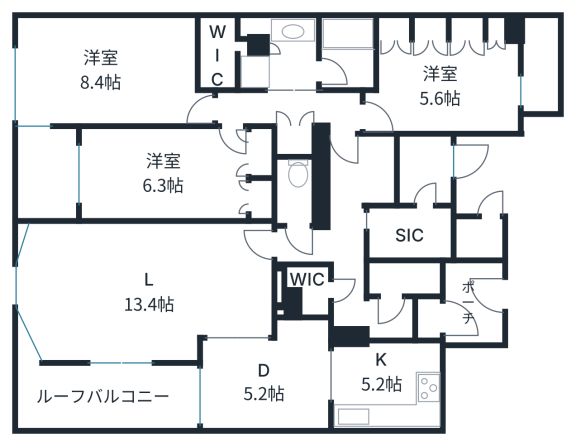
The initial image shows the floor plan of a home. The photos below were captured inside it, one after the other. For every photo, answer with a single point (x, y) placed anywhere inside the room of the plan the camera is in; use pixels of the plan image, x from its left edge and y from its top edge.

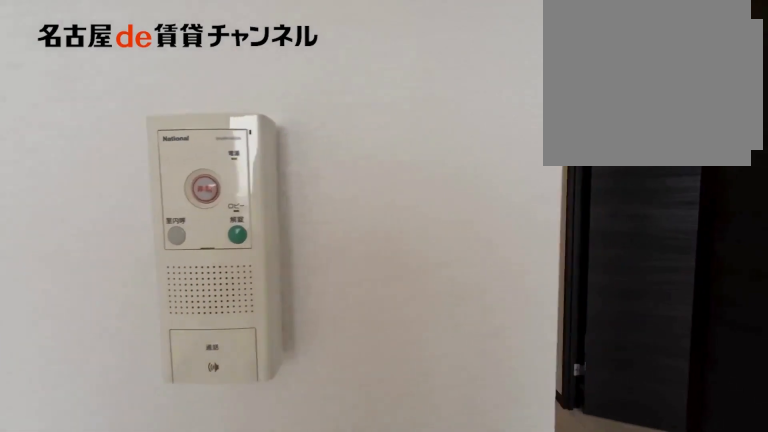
(112, 72)
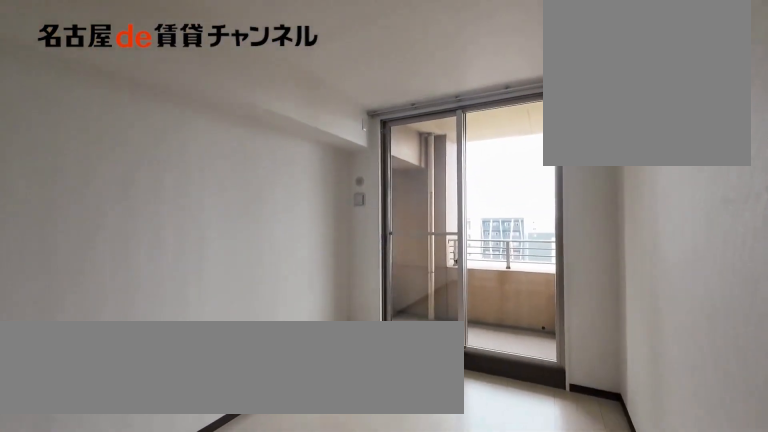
(175, 173)
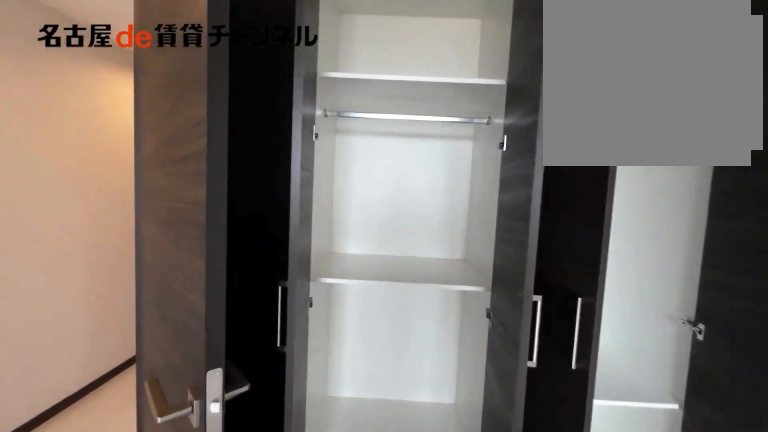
(175, 173)
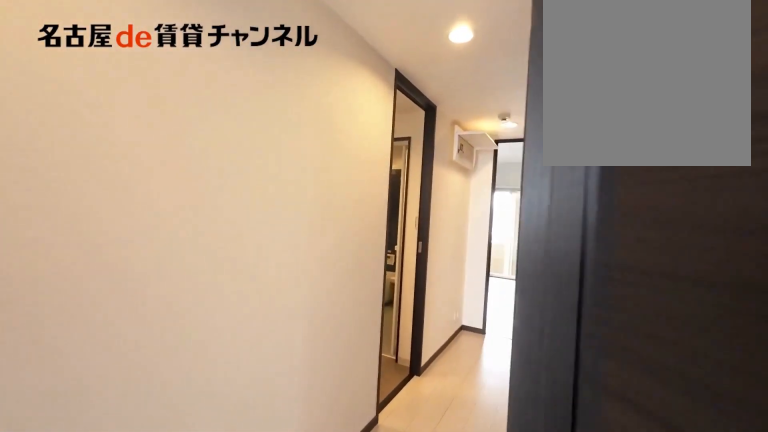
(291, 109)
